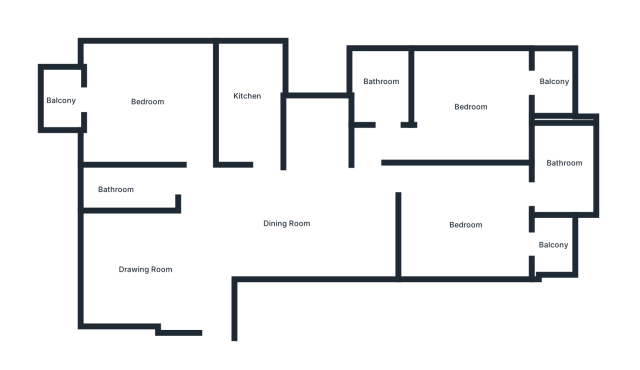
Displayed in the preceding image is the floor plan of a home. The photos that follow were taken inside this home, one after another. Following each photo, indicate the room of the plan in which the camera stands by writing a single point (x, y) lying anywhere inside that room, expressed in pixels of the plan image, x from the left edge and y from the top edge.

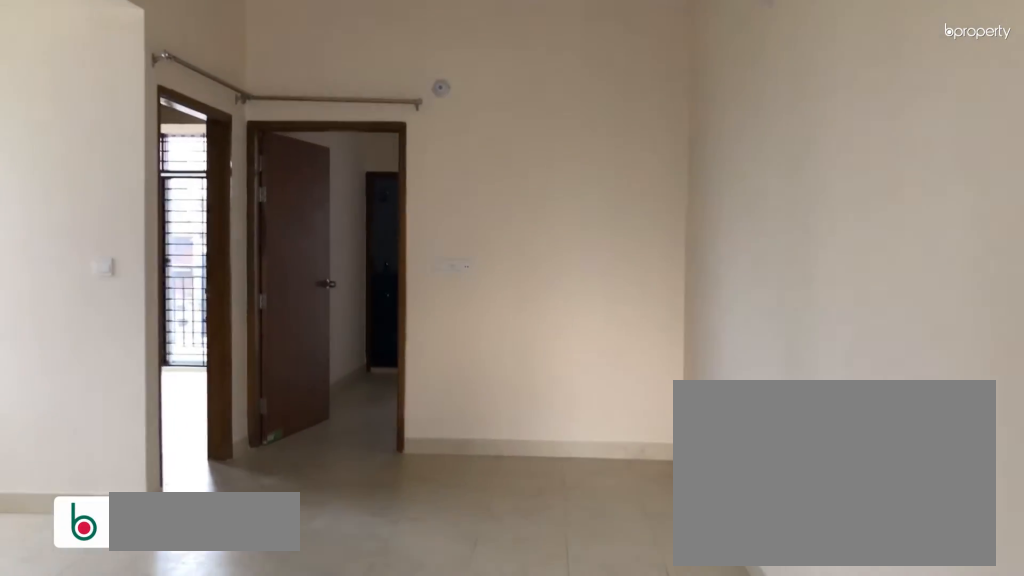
(250, 232)
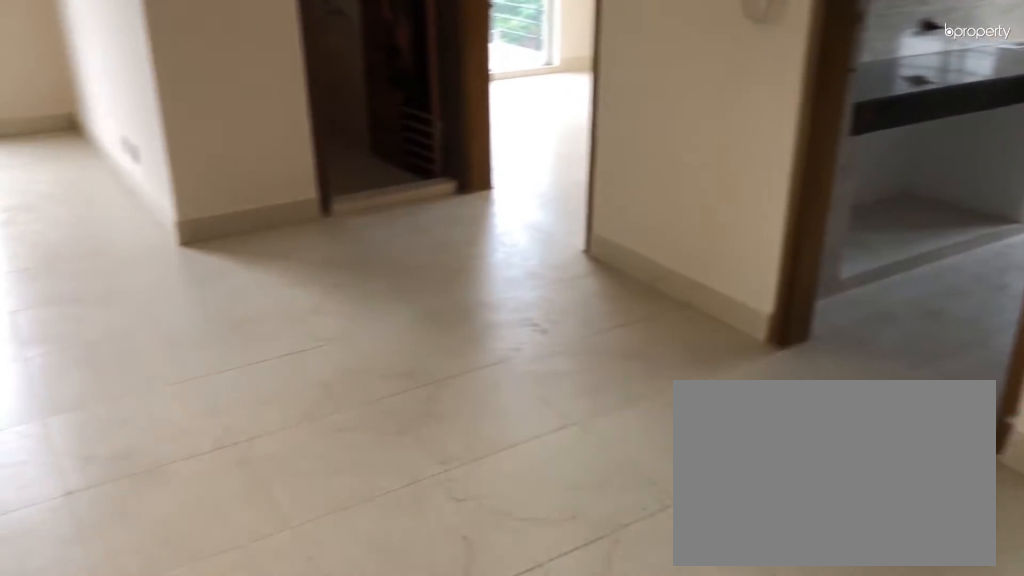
(303, 225)
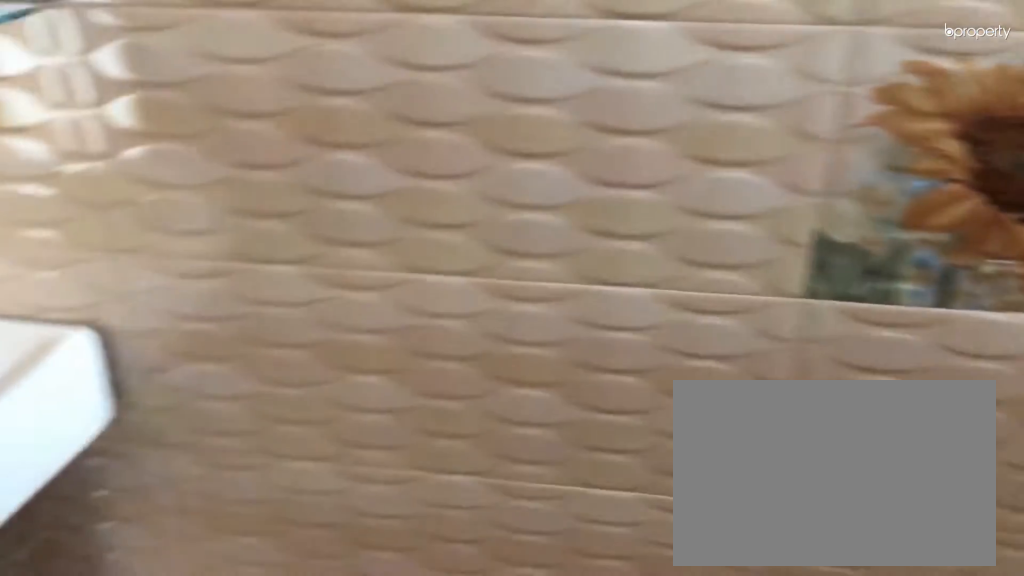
(122, 186)
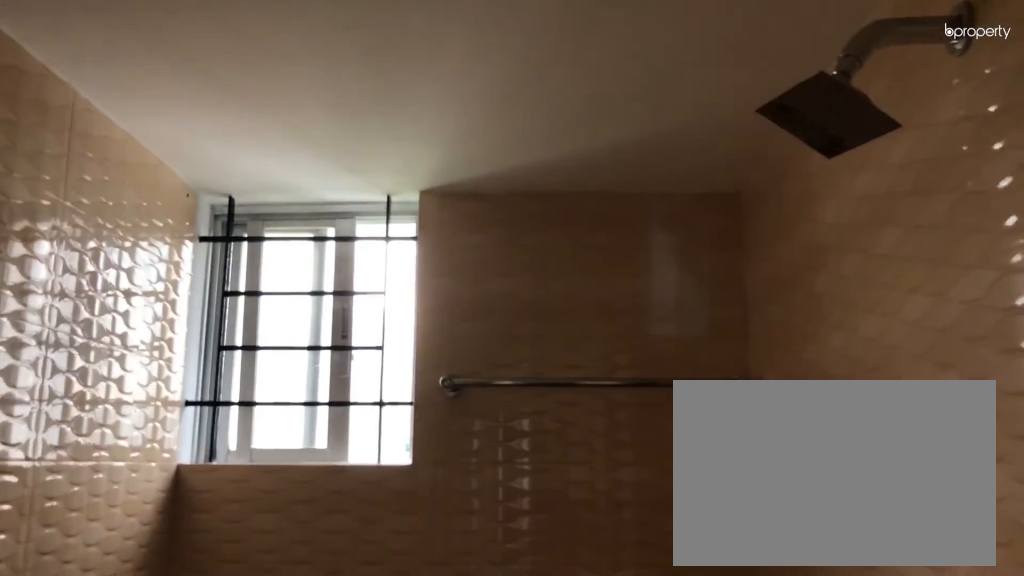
(122, 186)
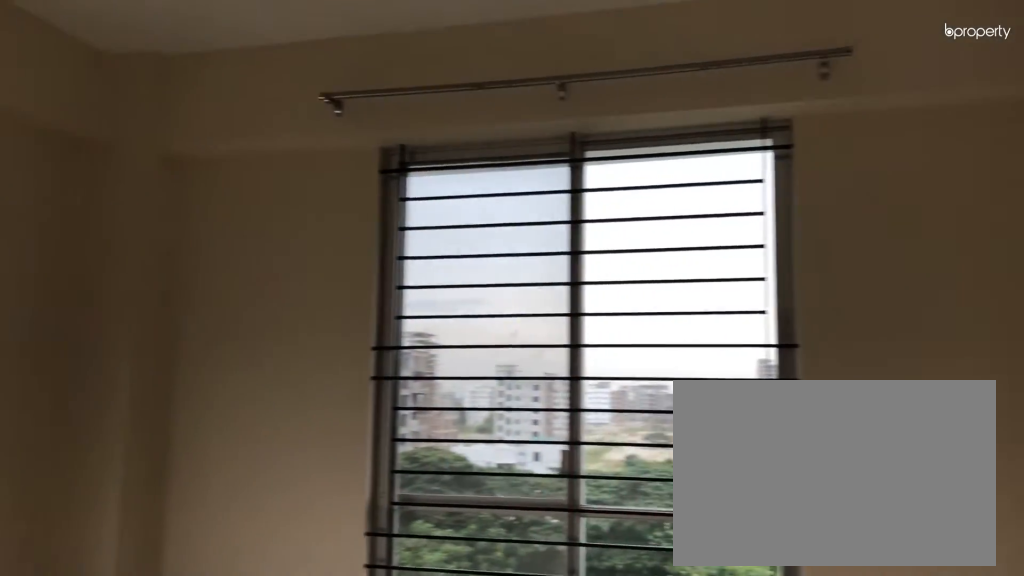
(143, 105)
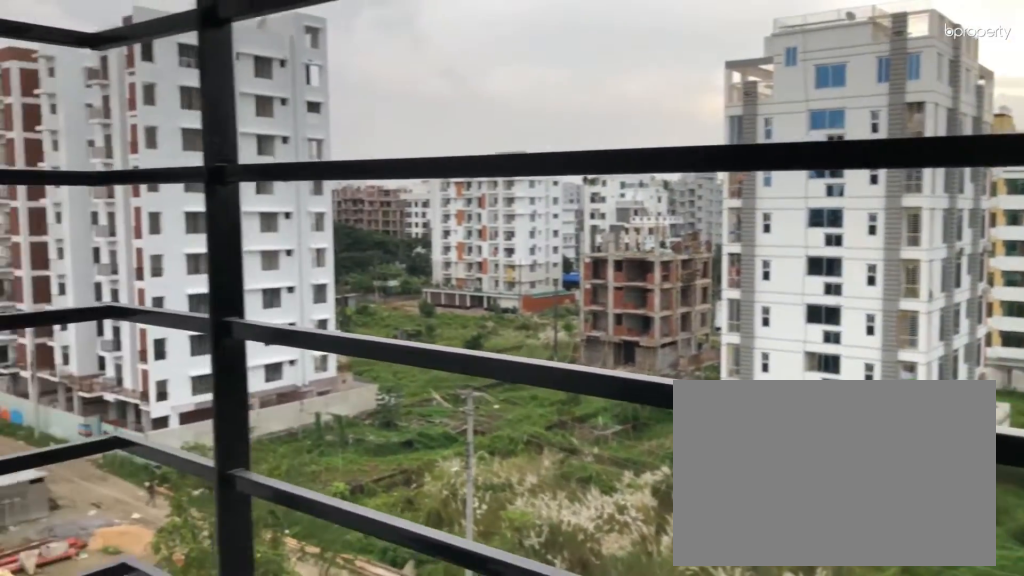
(58, 100)
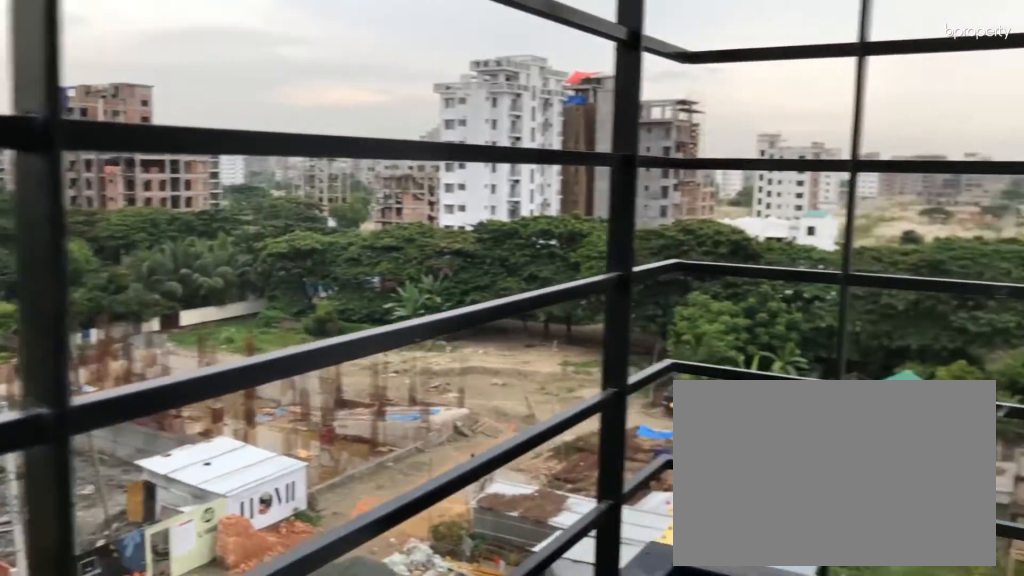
(58, 100)
